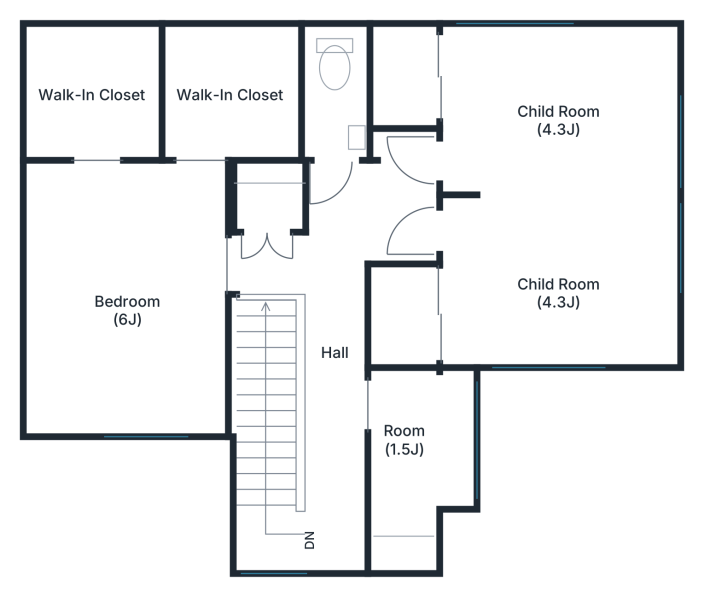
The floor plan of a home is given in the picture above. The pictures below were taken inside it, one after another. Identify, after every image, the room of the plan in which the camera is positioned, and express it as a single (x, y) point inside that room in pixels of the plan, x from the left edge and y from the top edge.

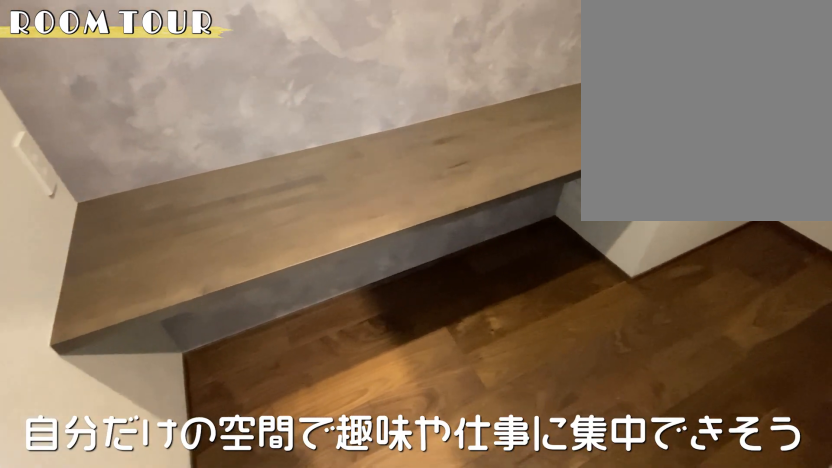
(419, 437)
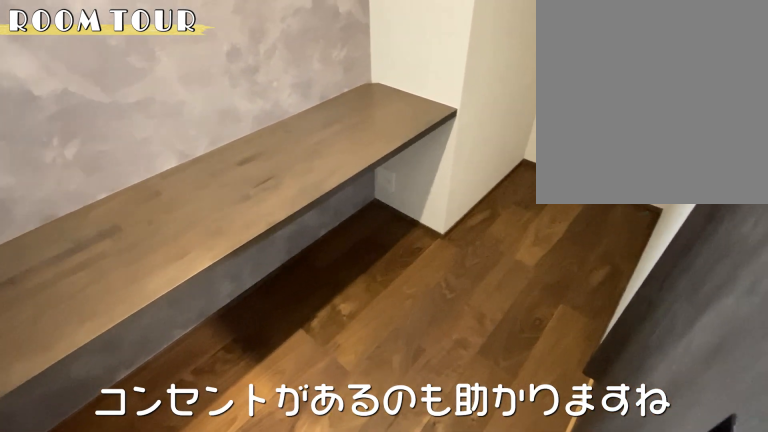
(421, 435)
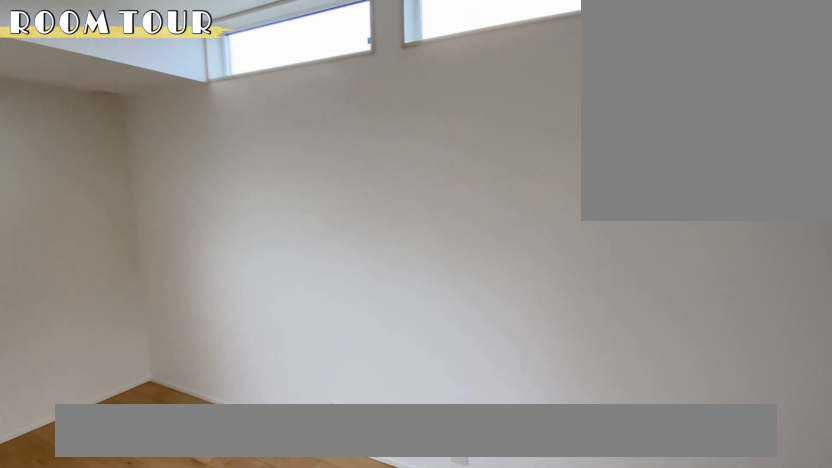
(545, 205)
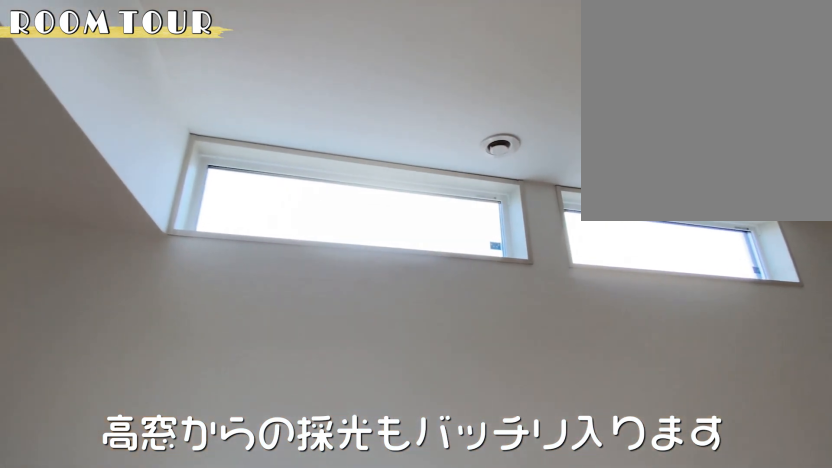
(545, 204)
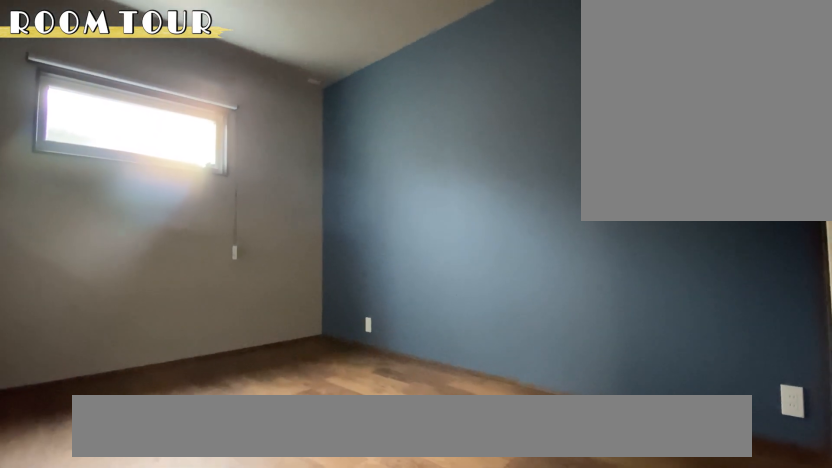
(136, 304)
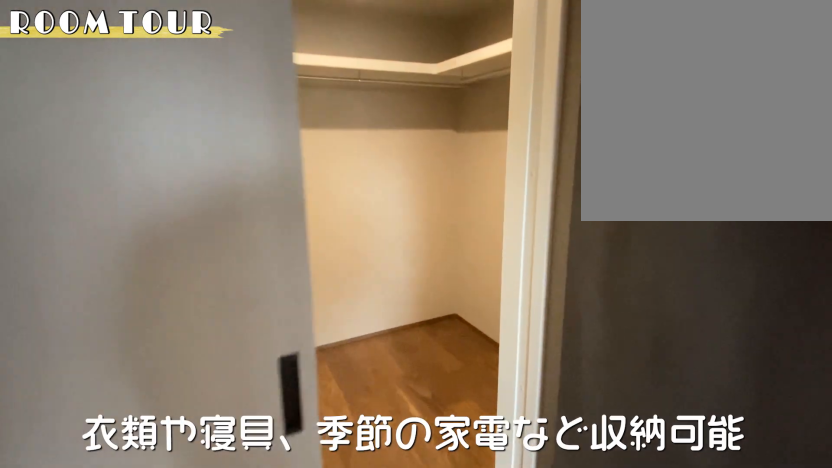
(217, 111)
